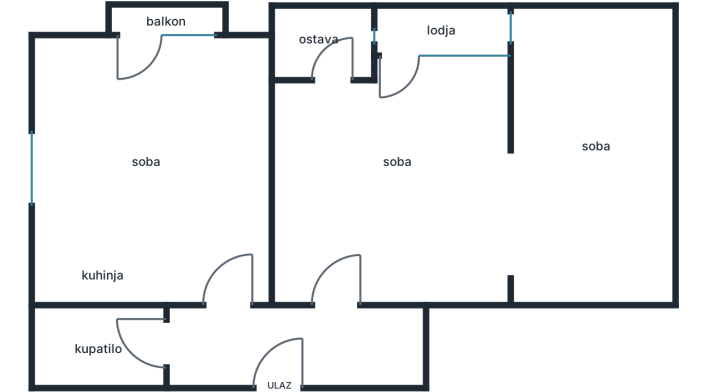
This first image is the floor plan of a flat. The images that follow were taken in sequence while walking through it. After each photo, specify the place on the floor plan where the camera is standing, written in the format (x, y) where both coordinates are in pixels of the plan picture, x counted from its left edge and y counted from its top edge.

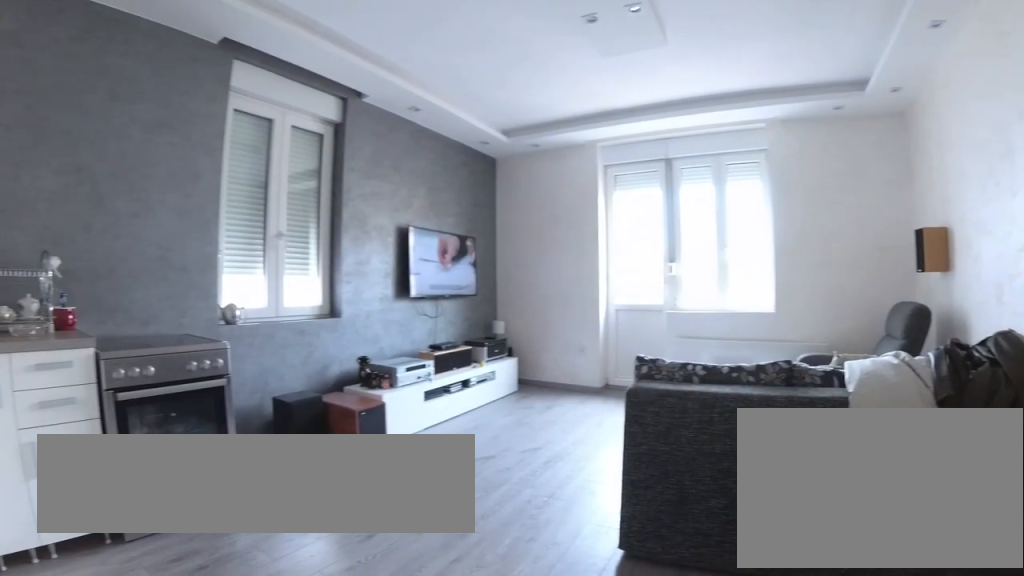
(240, 271)
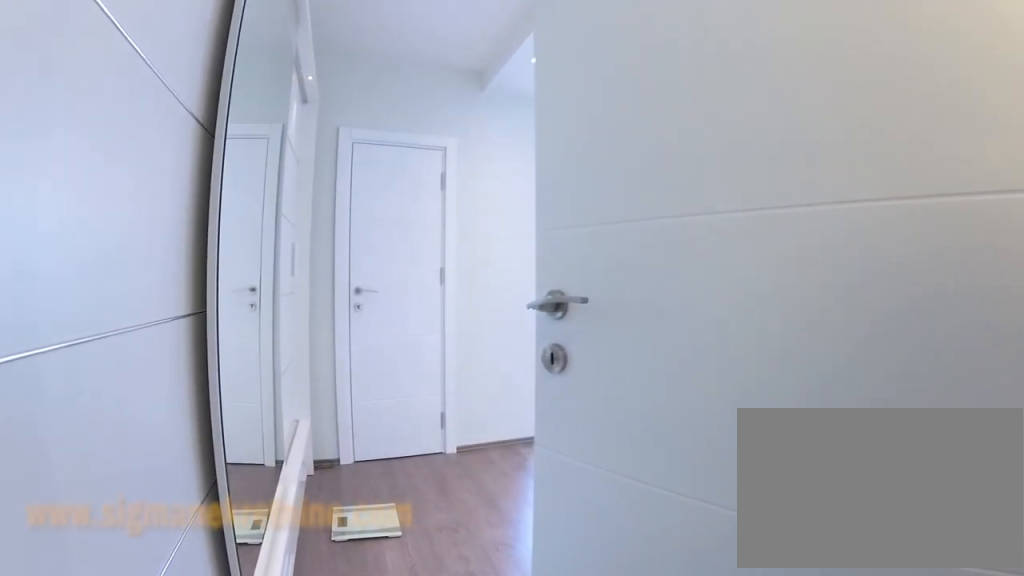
(339, 337)
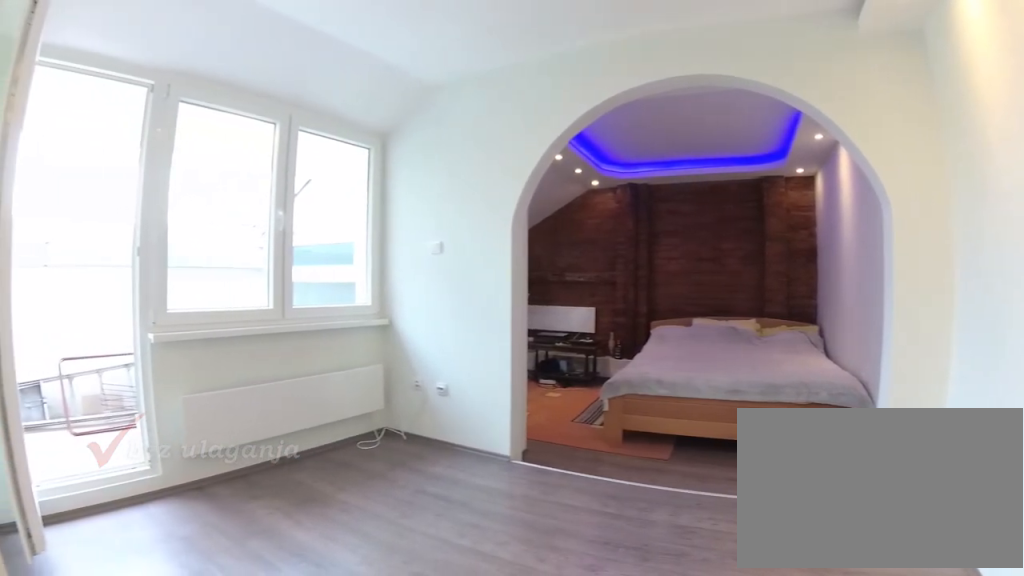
(388, 209)
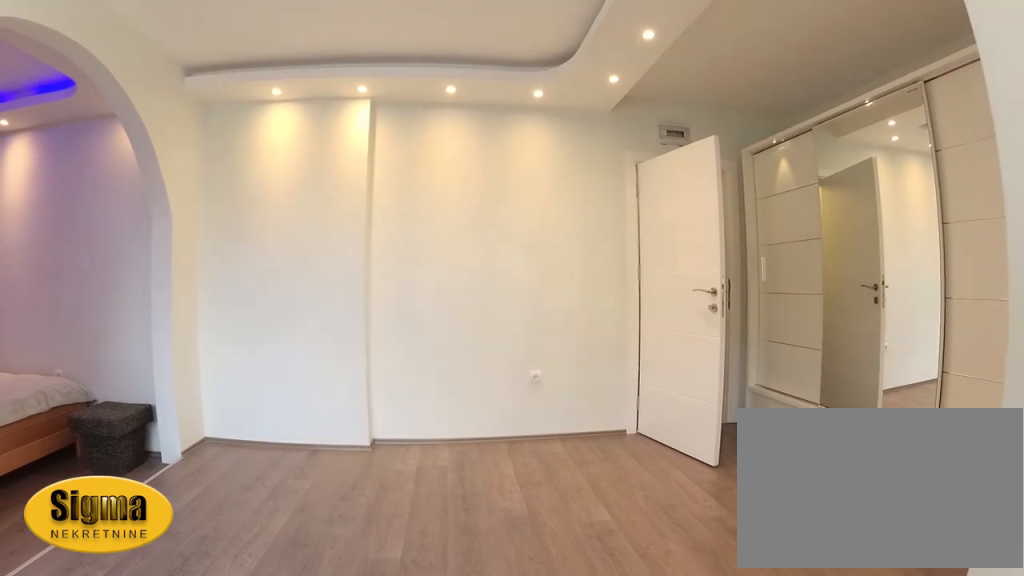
(399, 73)
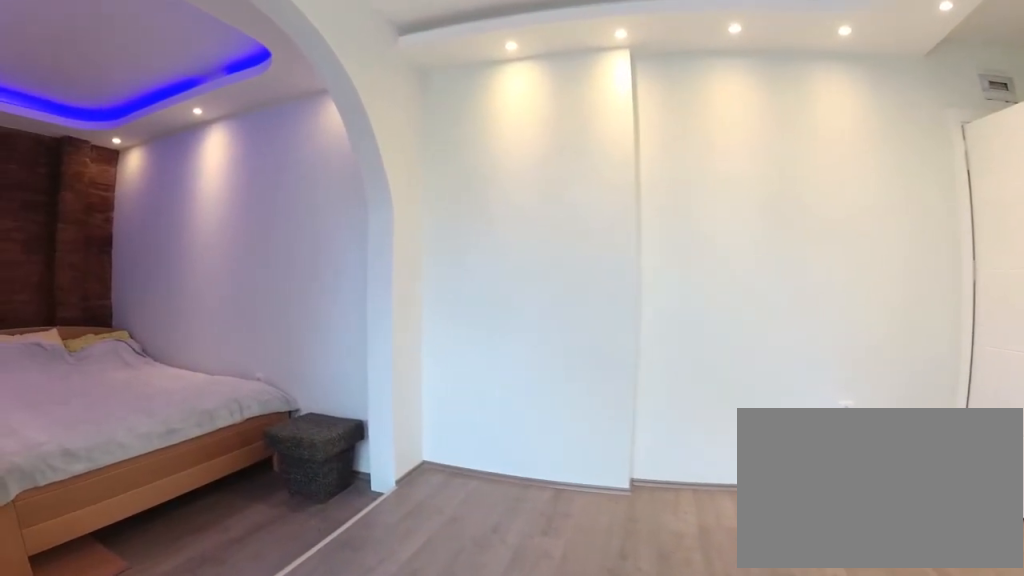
(407, 110)
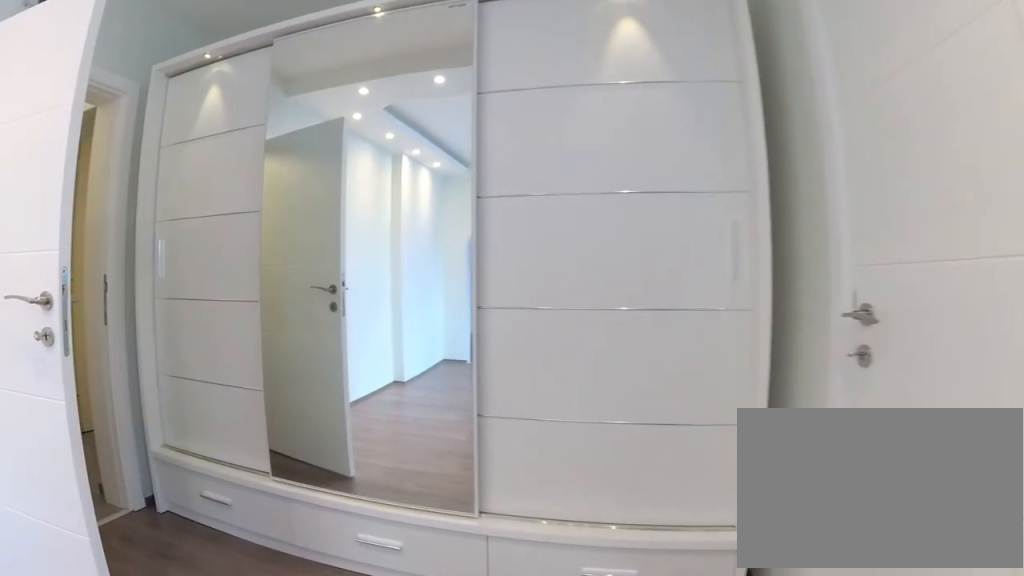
(388, 147)
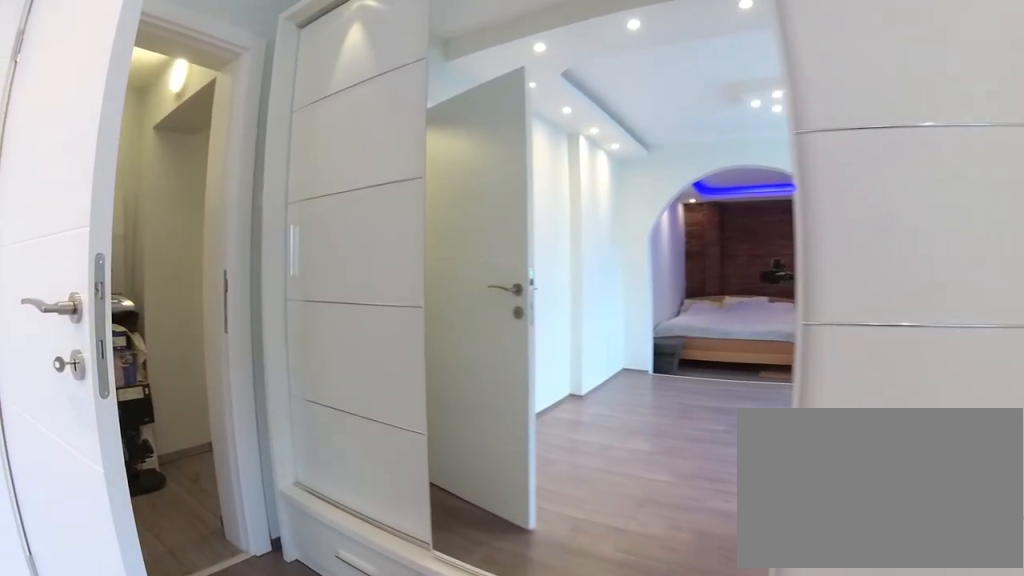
(363, 173)
